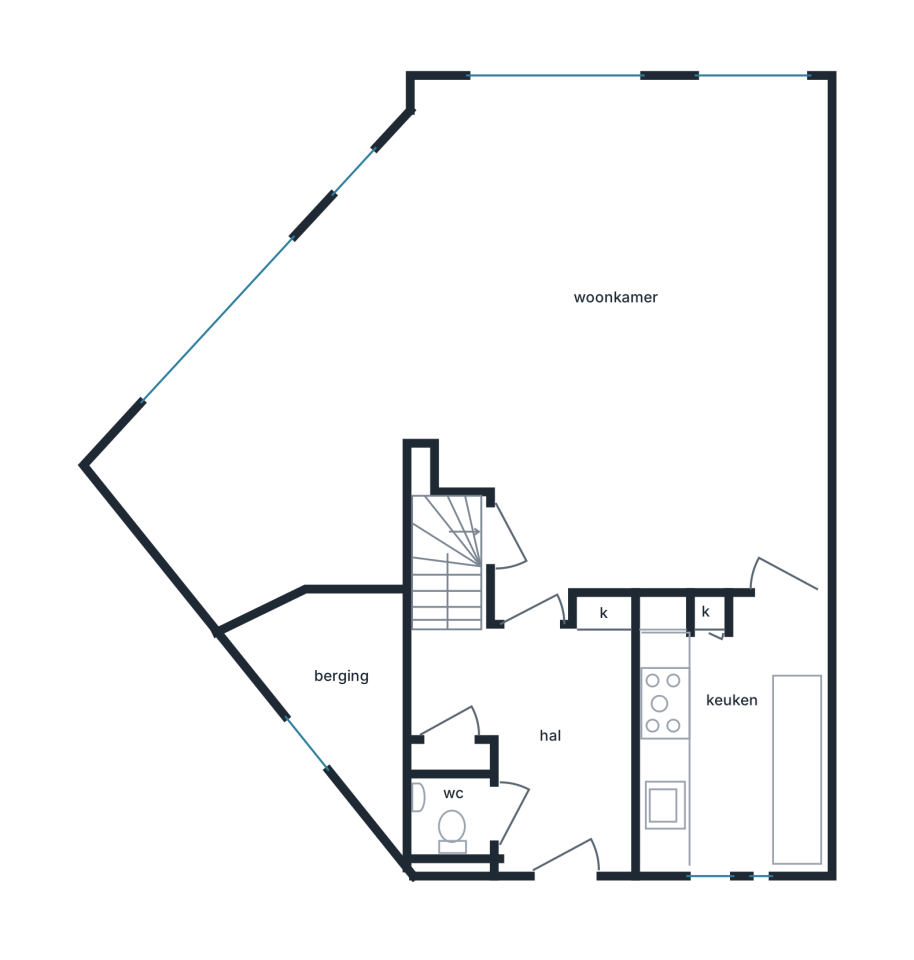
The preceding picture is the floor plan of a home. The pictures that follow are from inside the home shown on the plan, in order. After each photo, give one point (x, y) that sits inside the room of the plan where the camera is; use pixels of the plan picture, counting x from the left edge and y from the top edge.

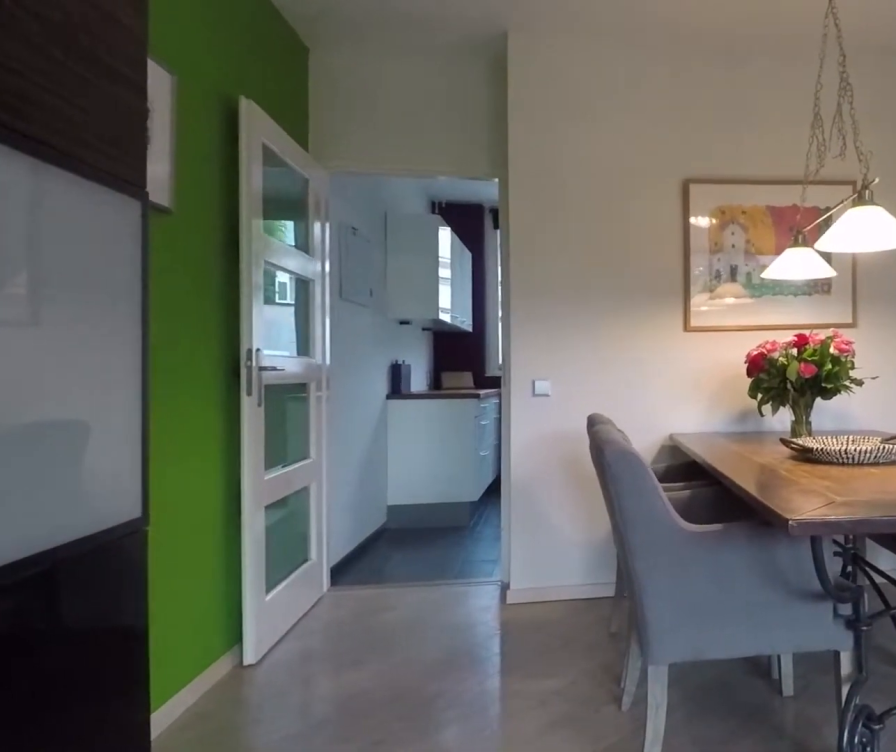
(587, 439)
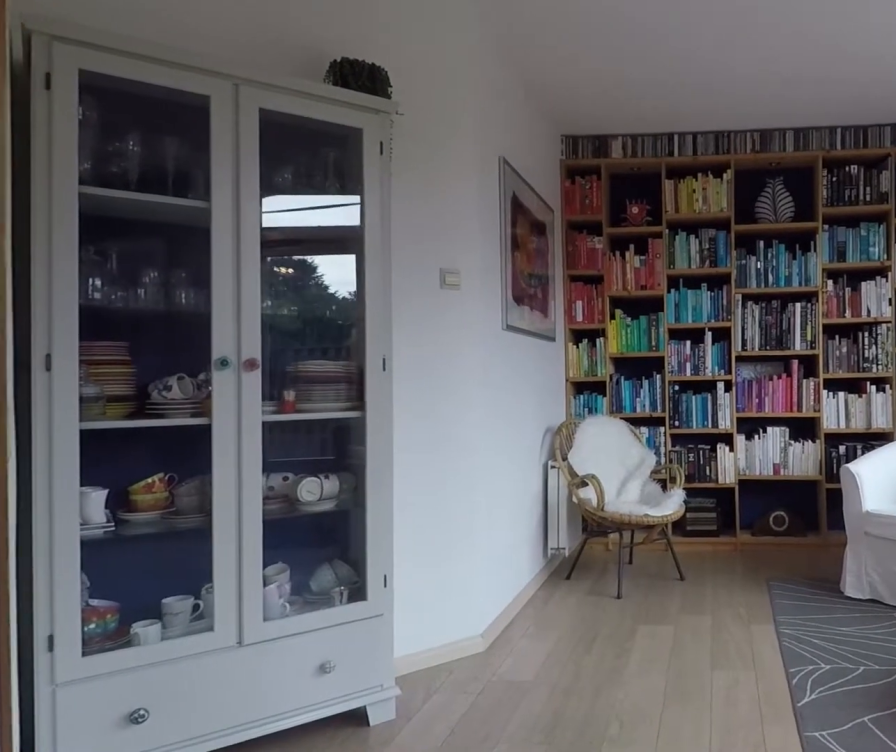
(587, 439)
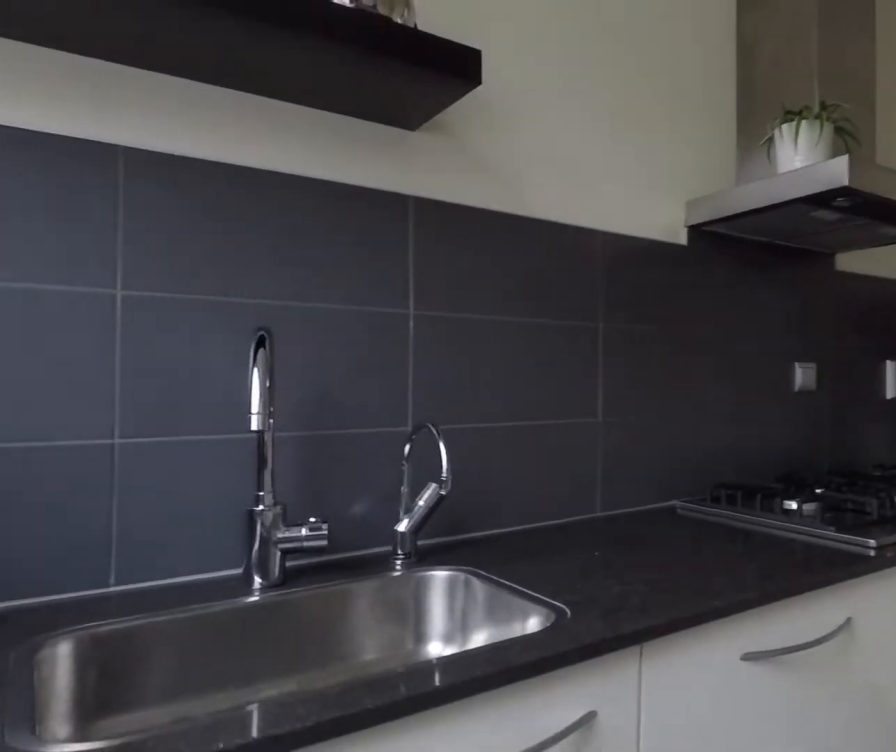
(734, 740)
